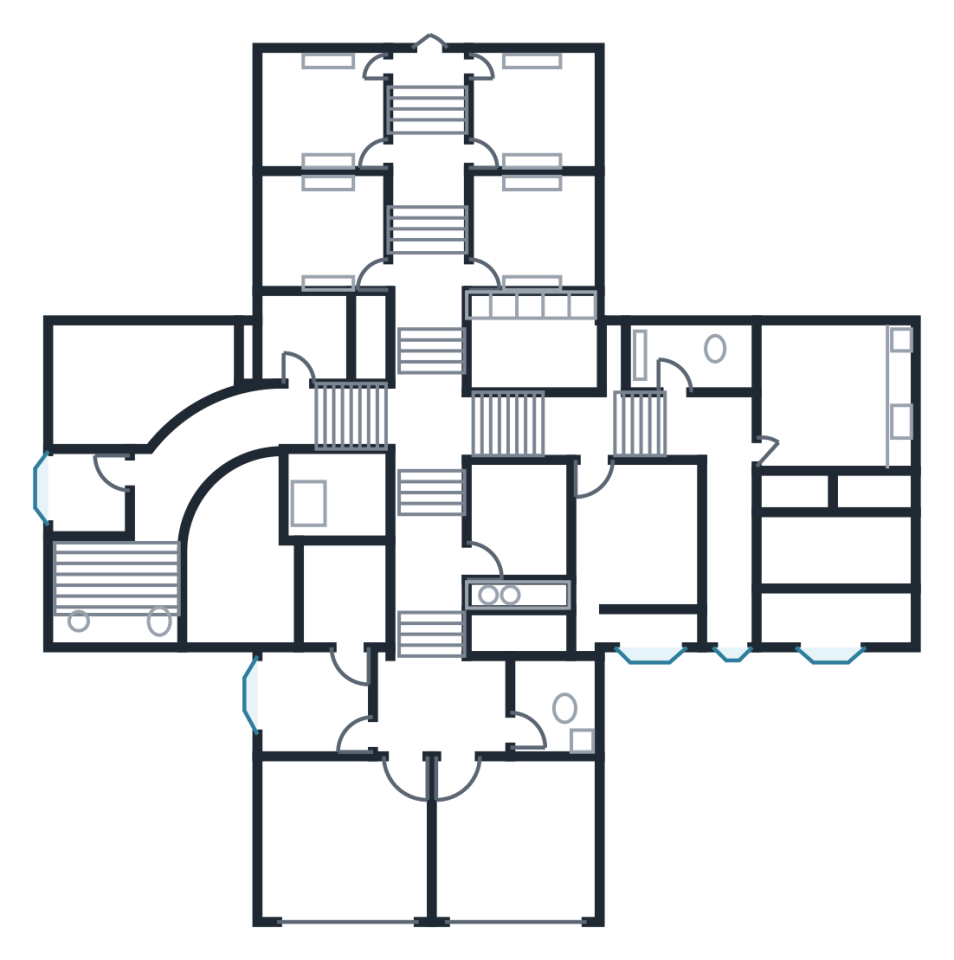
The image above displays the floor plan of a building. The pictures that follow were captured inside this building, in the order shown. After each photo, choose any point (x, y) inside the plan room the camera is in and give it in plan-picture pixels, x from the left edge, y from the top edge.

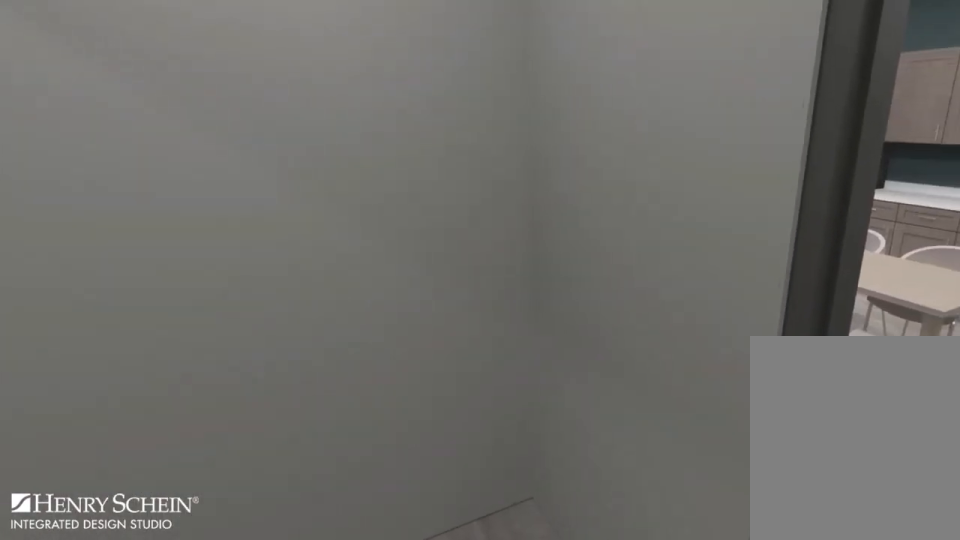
(818, 397)
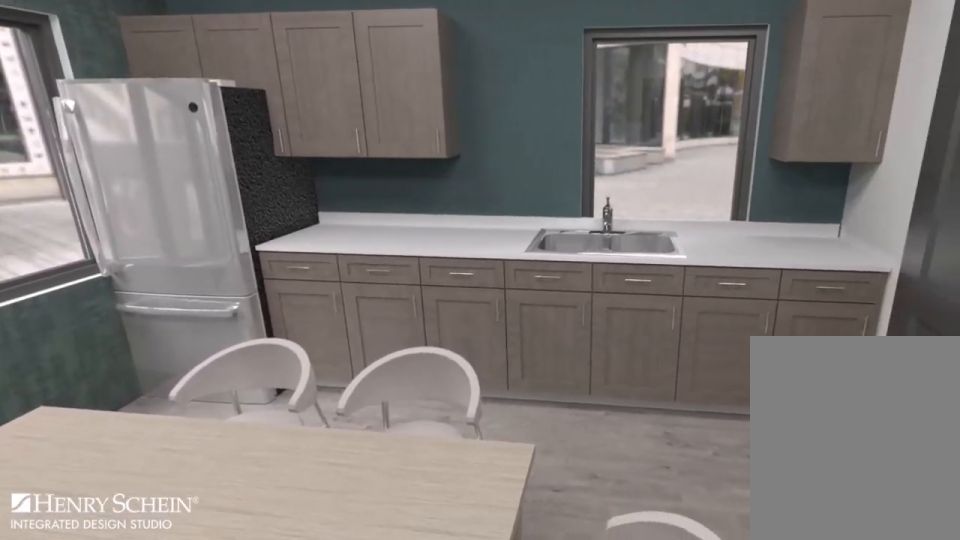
(818, 397)
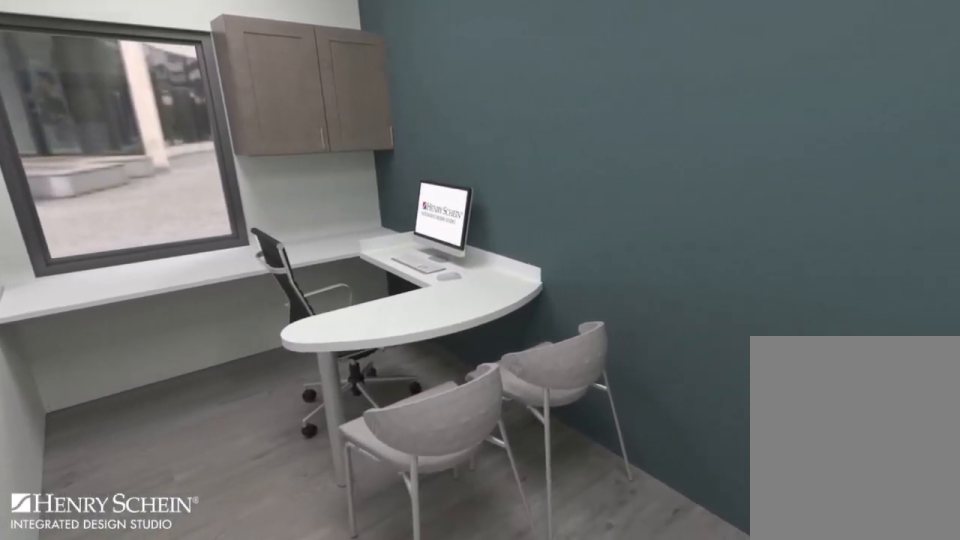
(829, 531)
